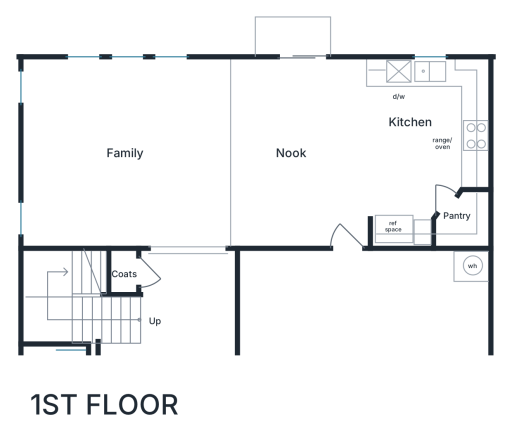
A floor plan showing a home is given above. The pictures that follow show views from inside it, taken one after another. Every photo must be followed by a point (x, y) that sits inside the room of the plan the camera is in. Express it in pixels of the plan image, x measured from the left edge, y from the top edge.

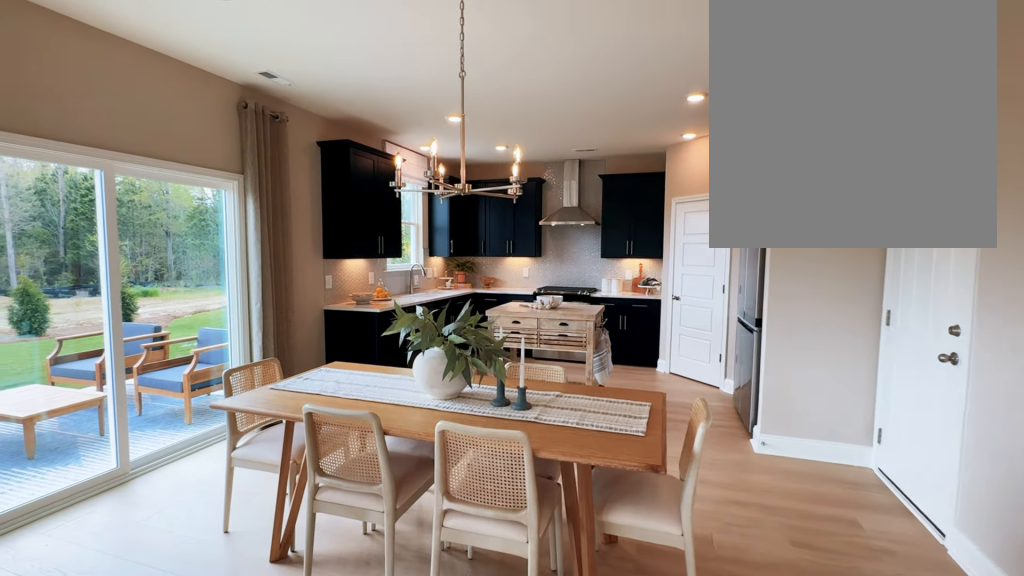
(293, 152)
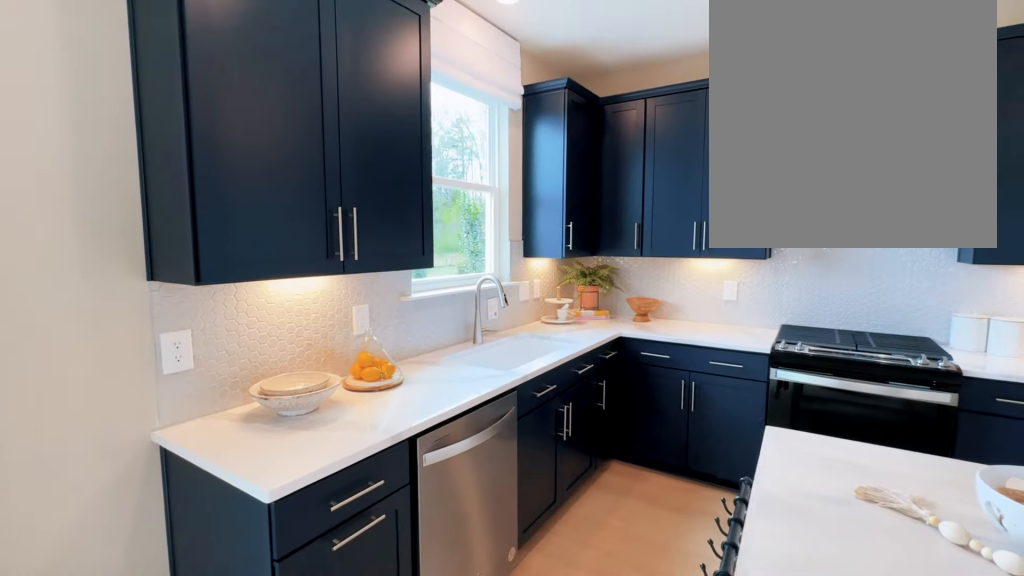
(428, 152)
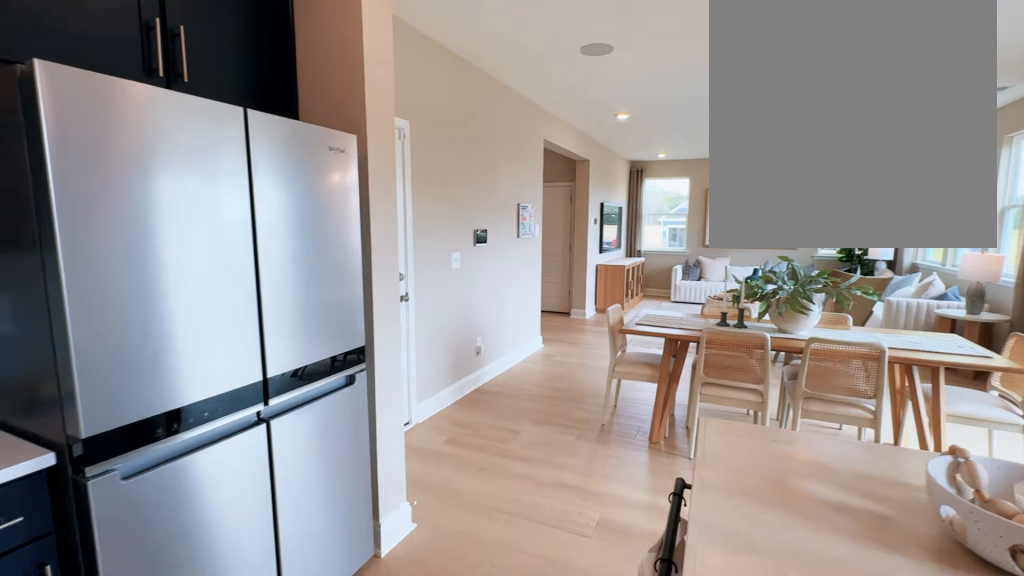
(428, 152)
